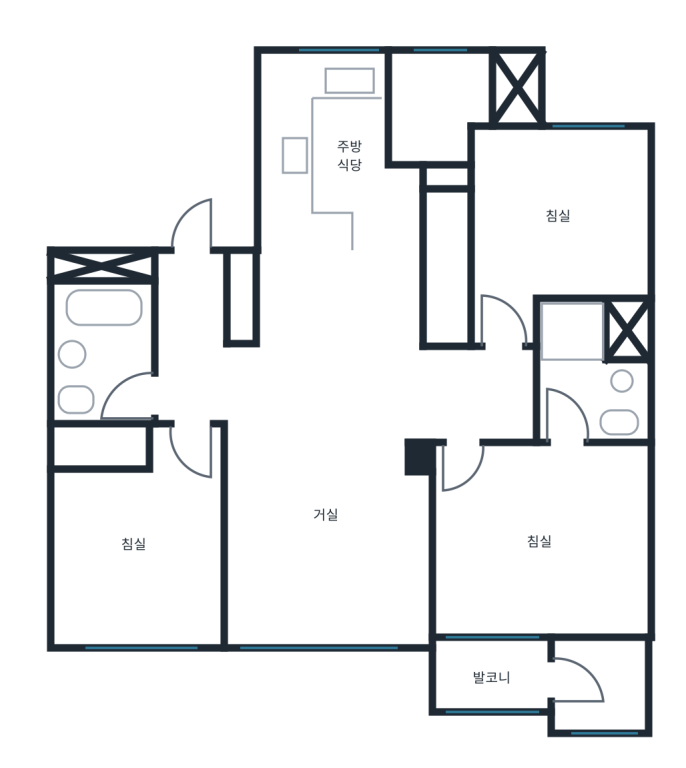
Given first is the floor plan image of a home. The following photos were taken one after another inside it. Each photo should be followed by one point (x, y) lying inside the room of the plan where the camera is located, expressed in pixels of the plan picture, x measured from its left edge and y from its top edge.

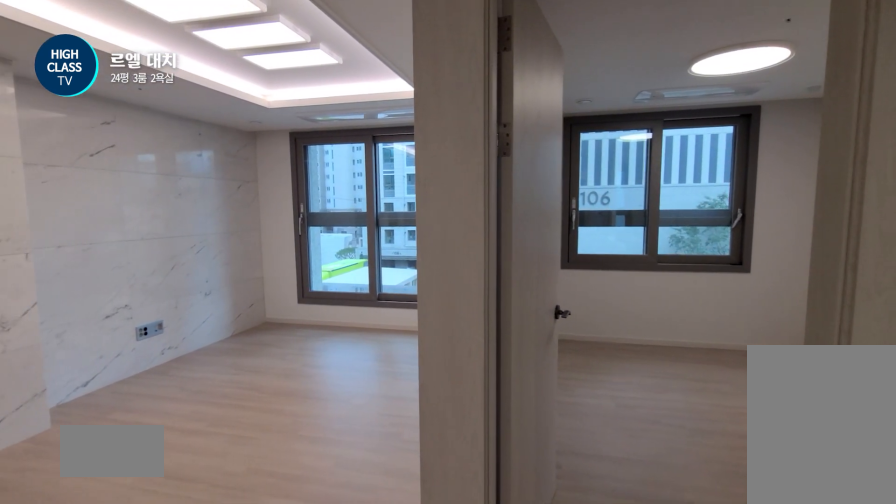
(210, 385)
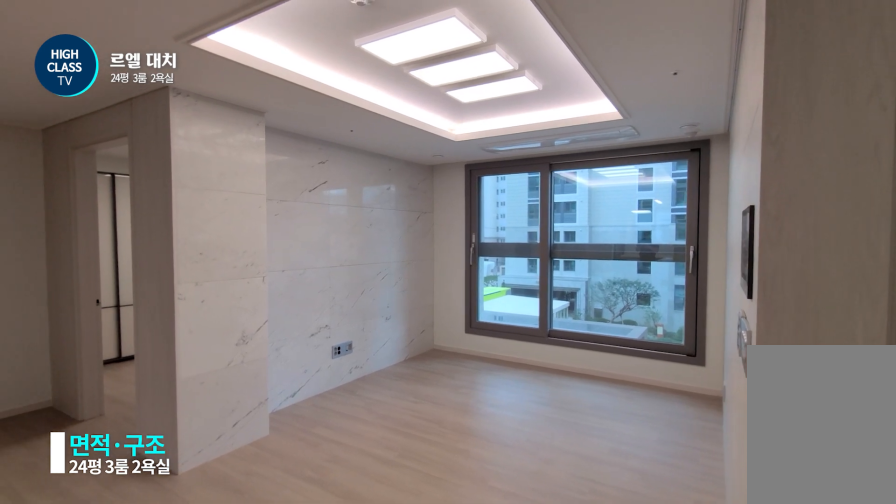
(210, 385)
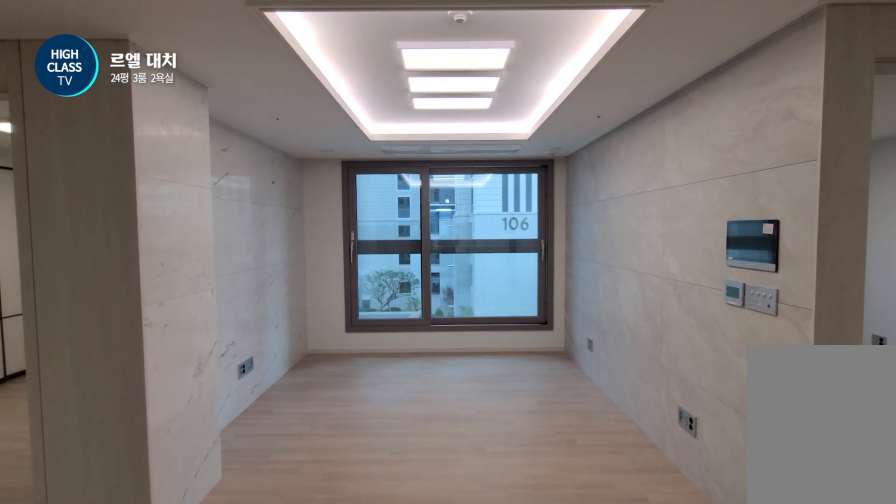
(326, 495)
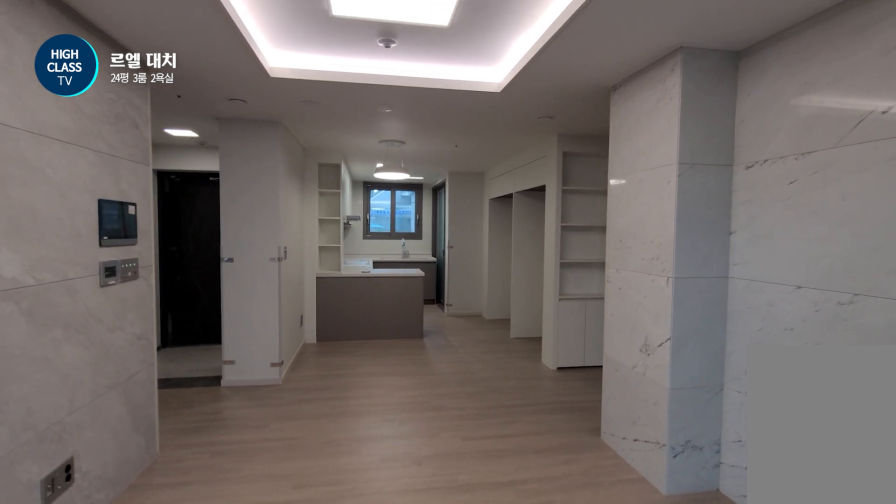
(326, 495)
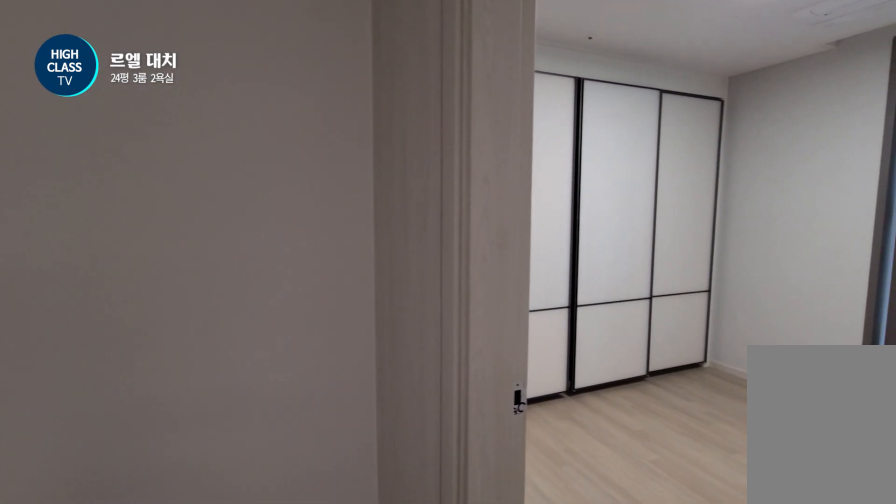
(483, 396)
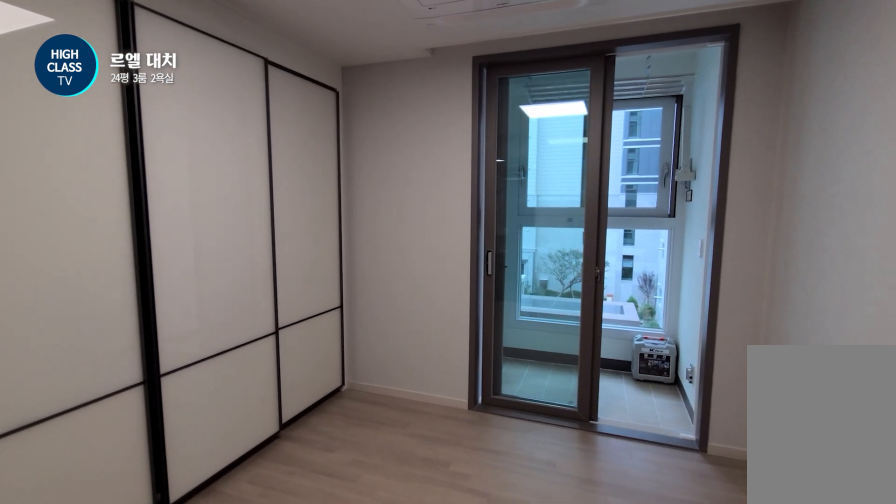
(531, 569)
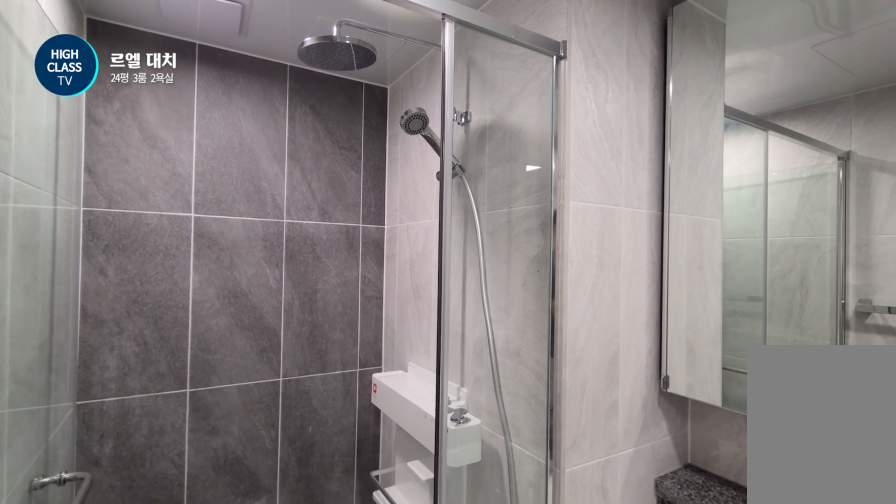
(592, 374)
